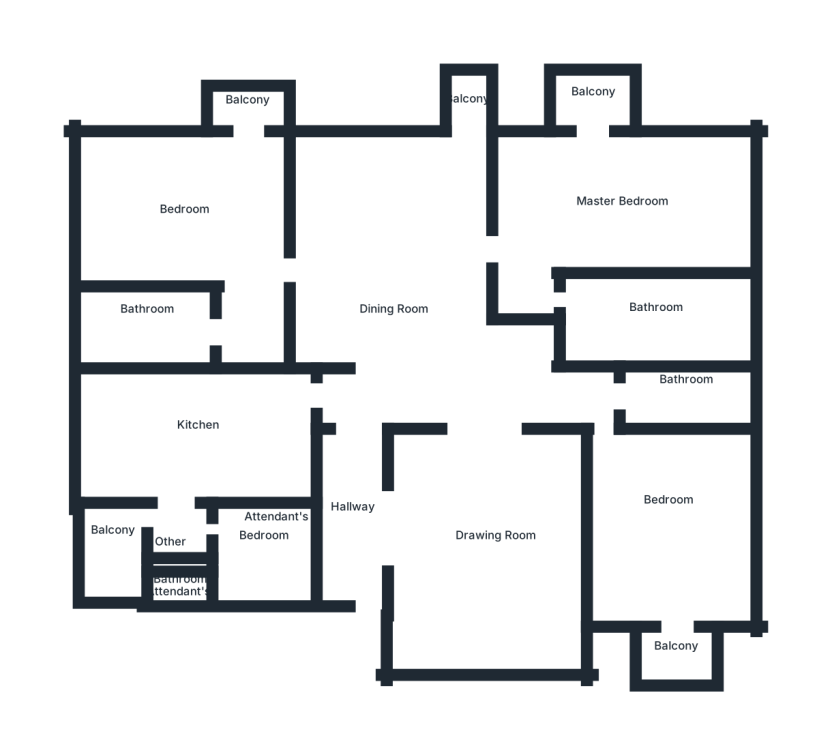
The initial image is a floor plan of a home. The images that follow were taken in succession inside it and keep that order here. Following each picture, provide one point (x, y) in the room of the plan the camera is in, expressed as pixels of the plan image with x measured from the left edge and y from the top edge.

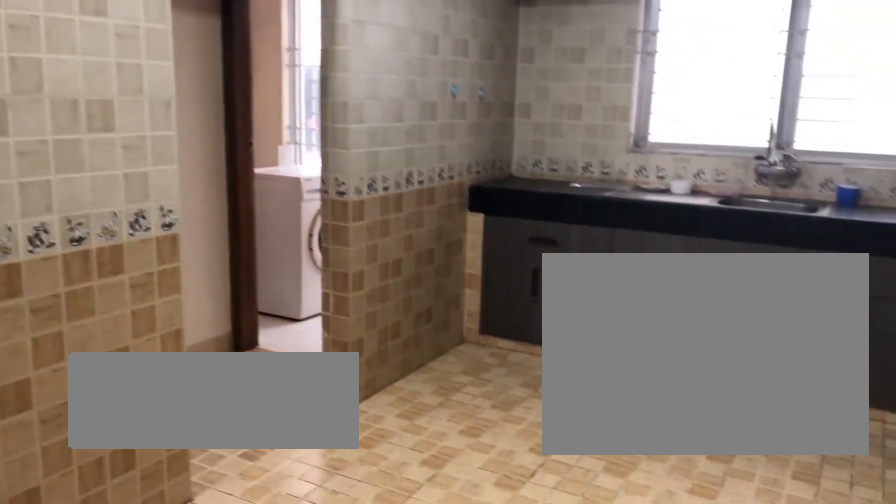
(201, 443)
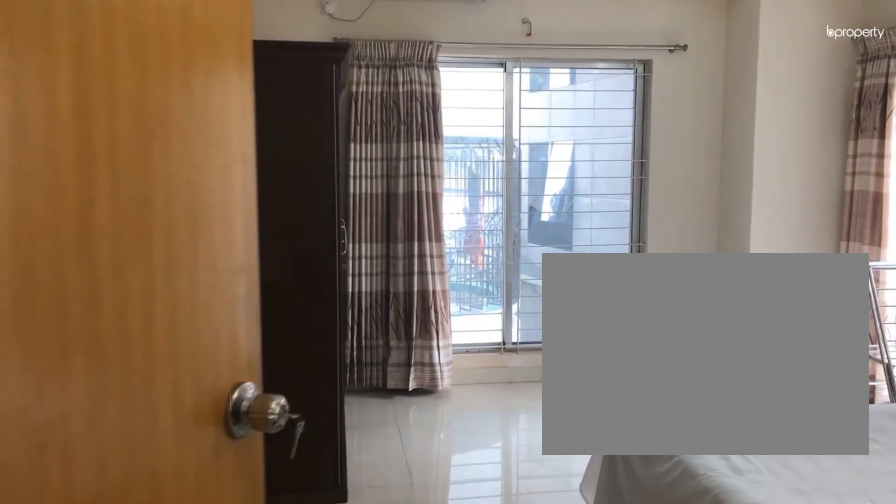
(196, 211)
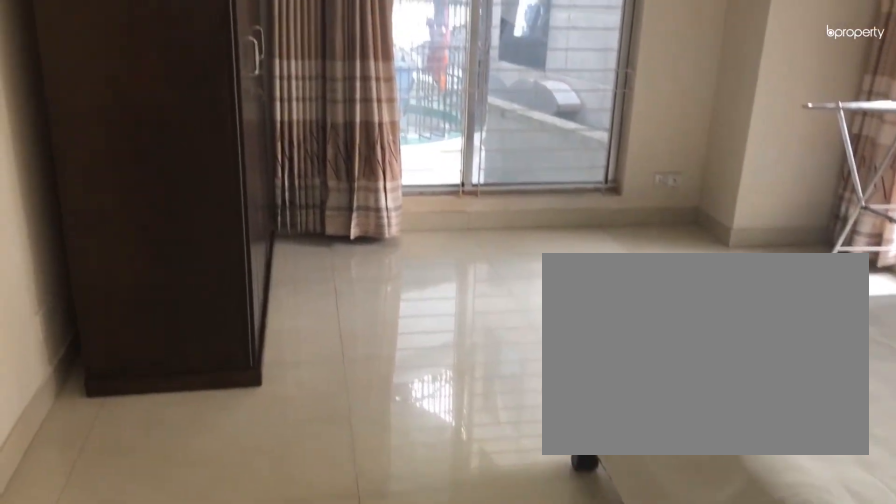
(230, 226)
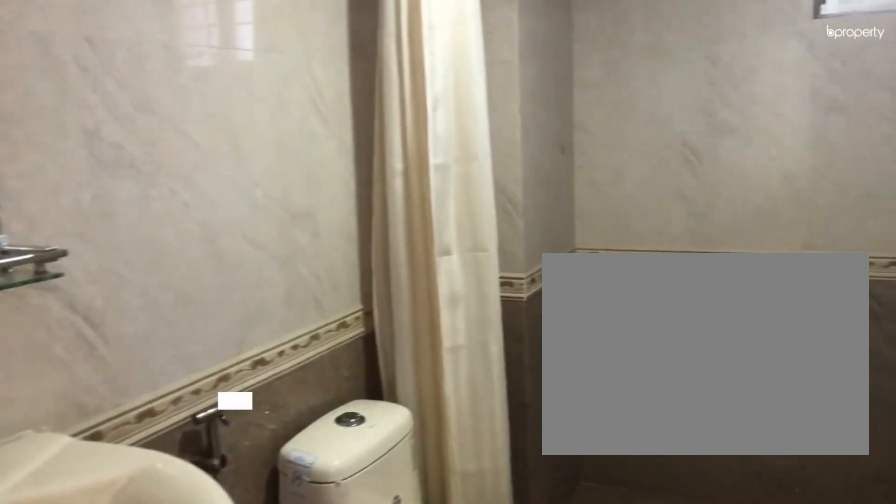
(163, 327)
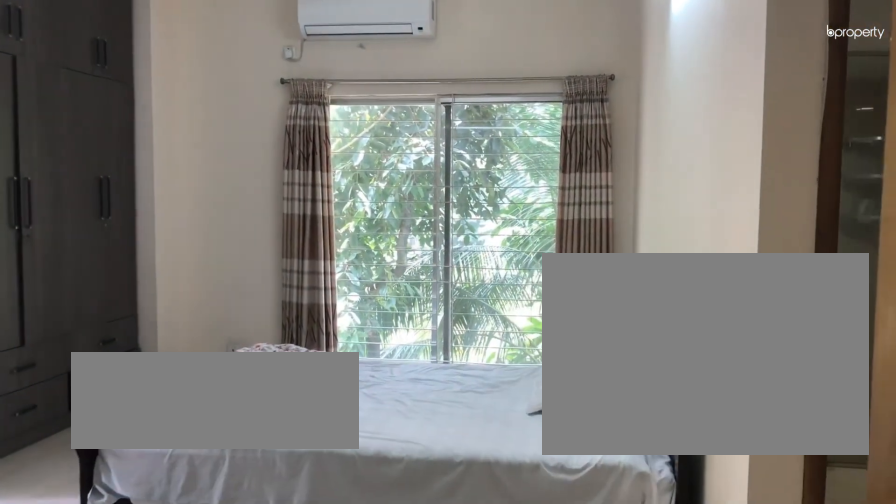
(620, 207)
